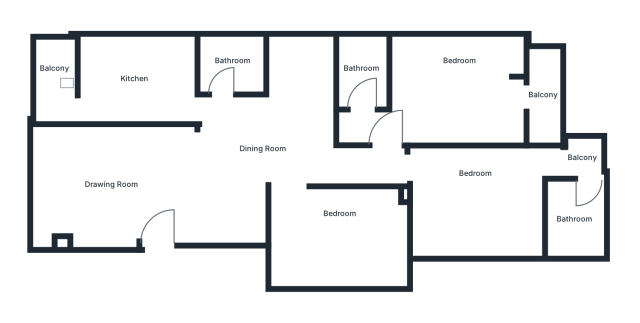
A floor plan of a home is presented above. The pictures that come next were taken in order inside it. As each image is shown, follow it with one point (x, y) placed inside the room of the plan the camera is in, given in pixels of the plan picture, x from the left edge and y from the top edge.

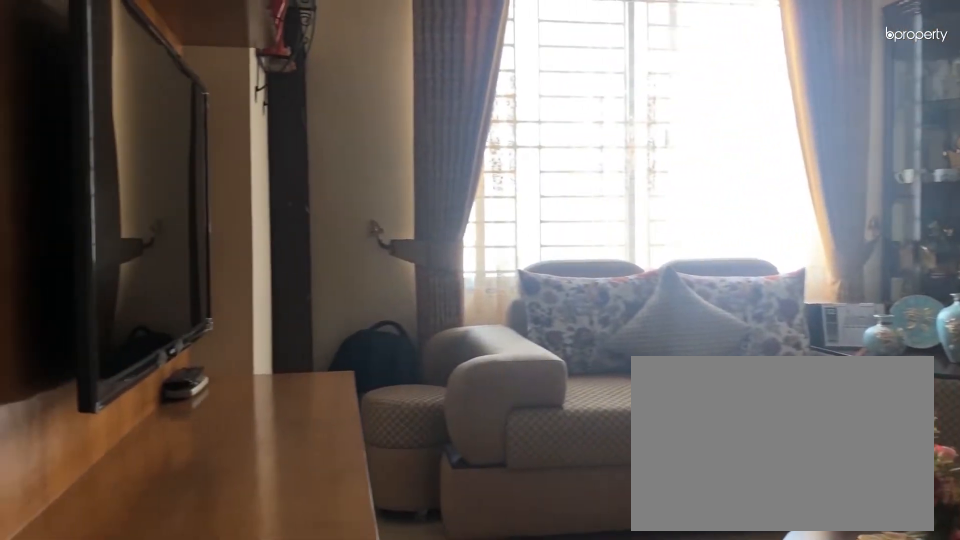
(114, 187)
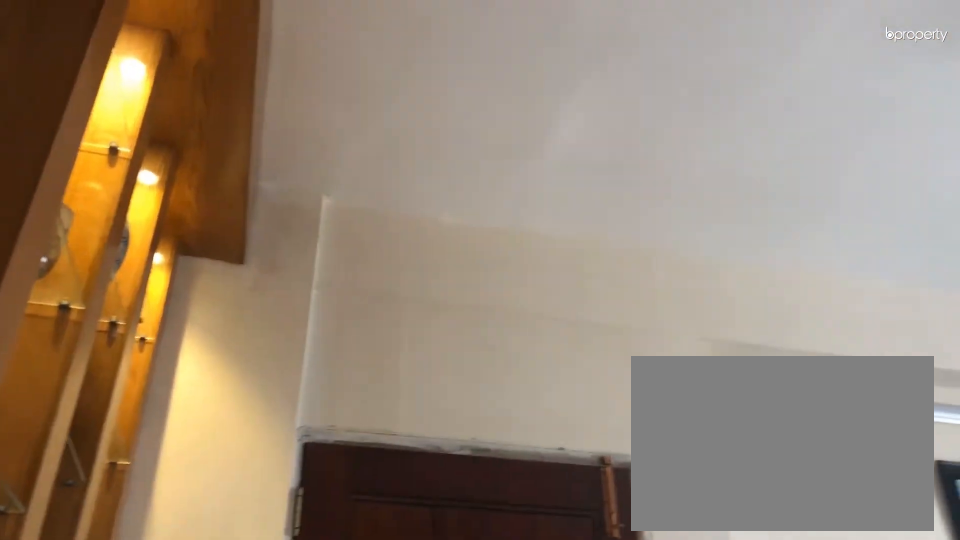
(114, 187)
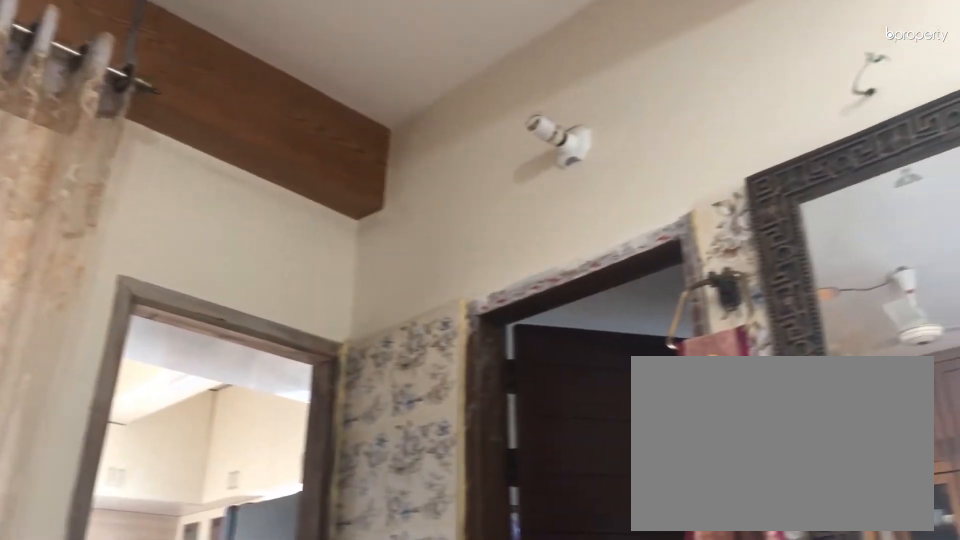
(261, 147)
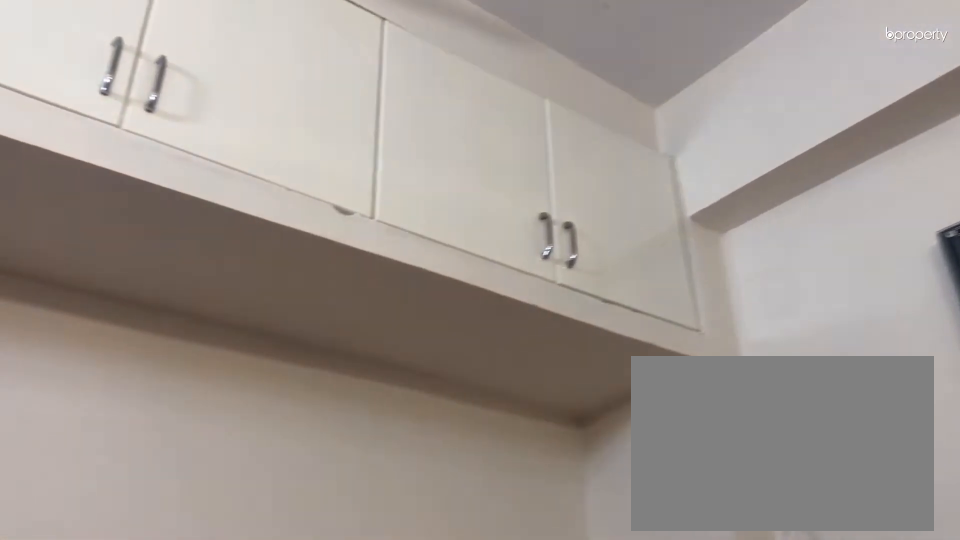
(341, 239)
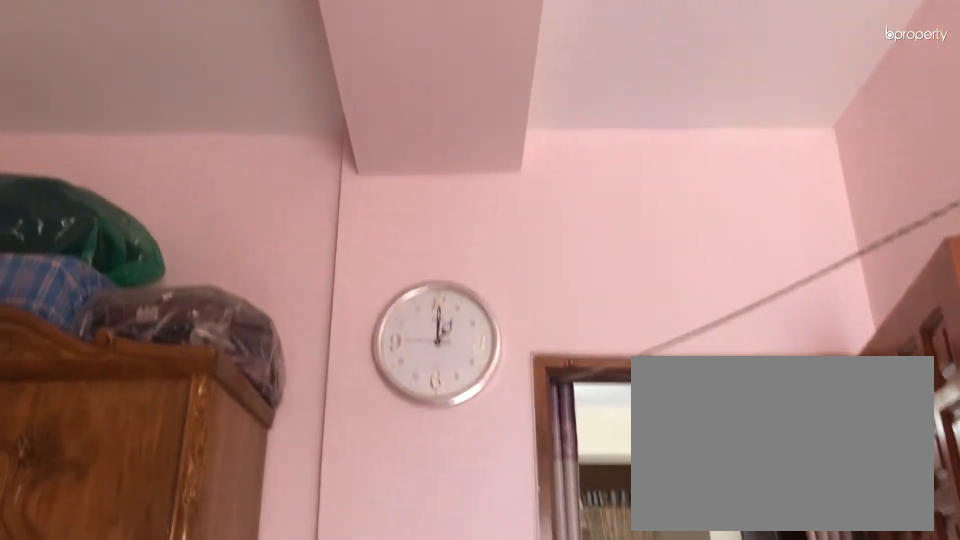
(475, 206)
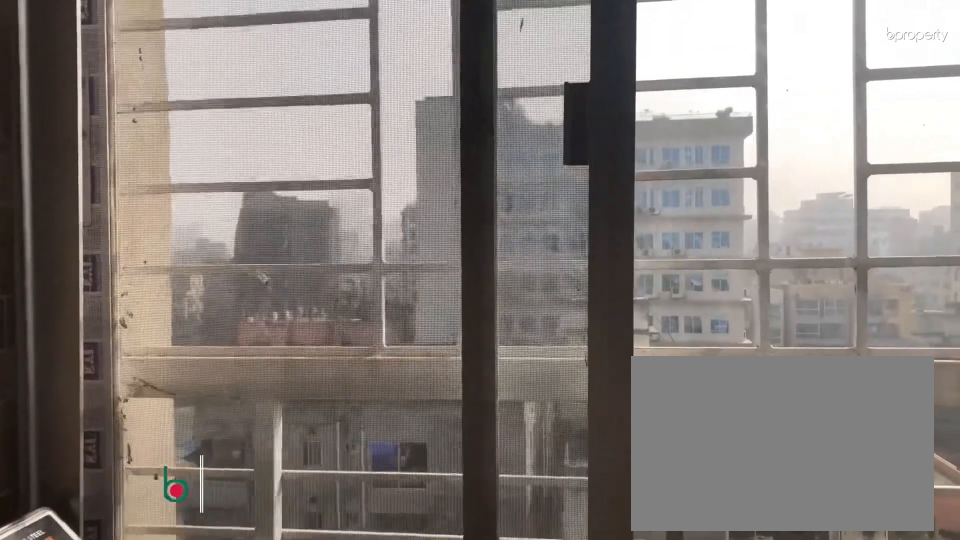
(585, 159)
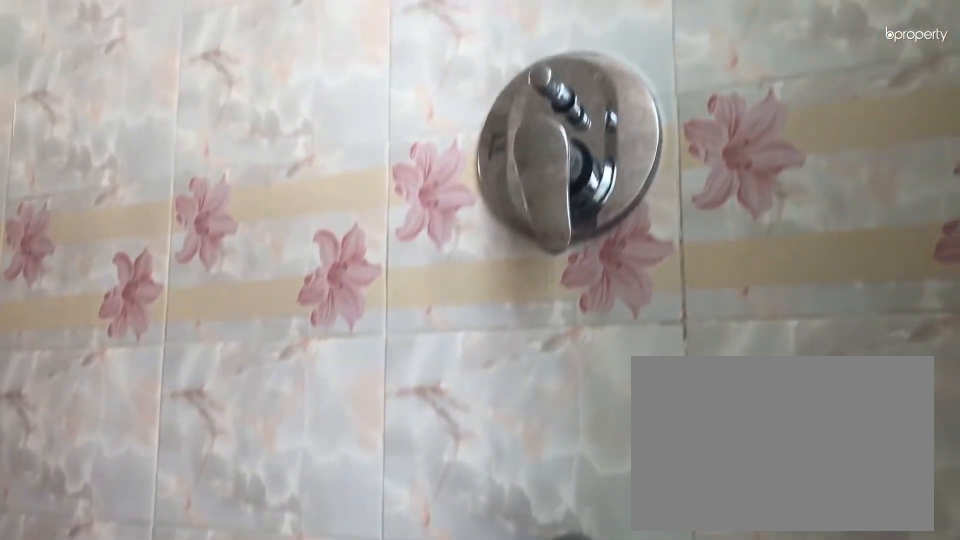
(573, 220)
